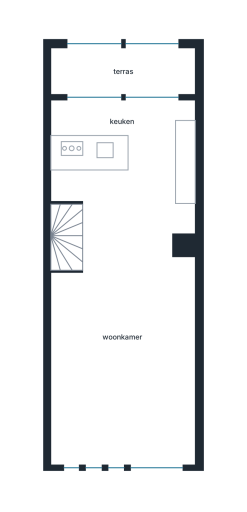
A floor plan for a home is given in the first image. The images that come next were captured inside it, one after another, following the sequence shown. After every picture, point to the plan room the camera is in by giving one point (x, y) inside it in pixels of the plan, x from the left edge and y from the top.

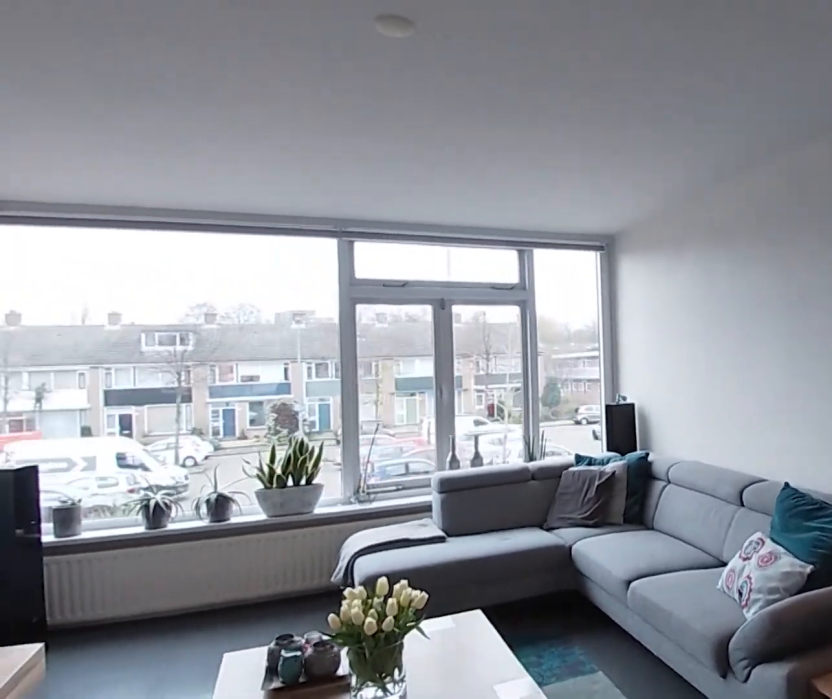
(146, 224)
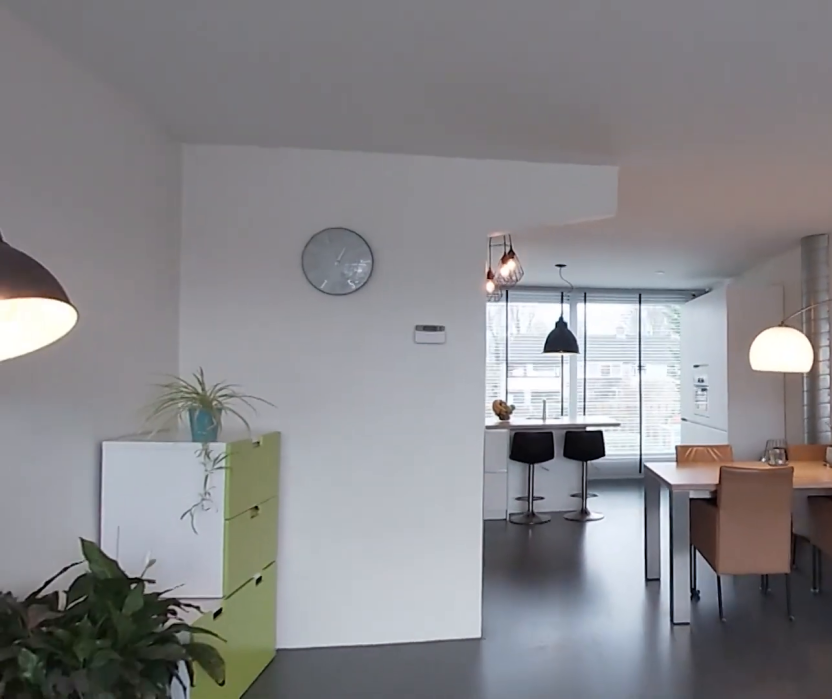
(146, 224)
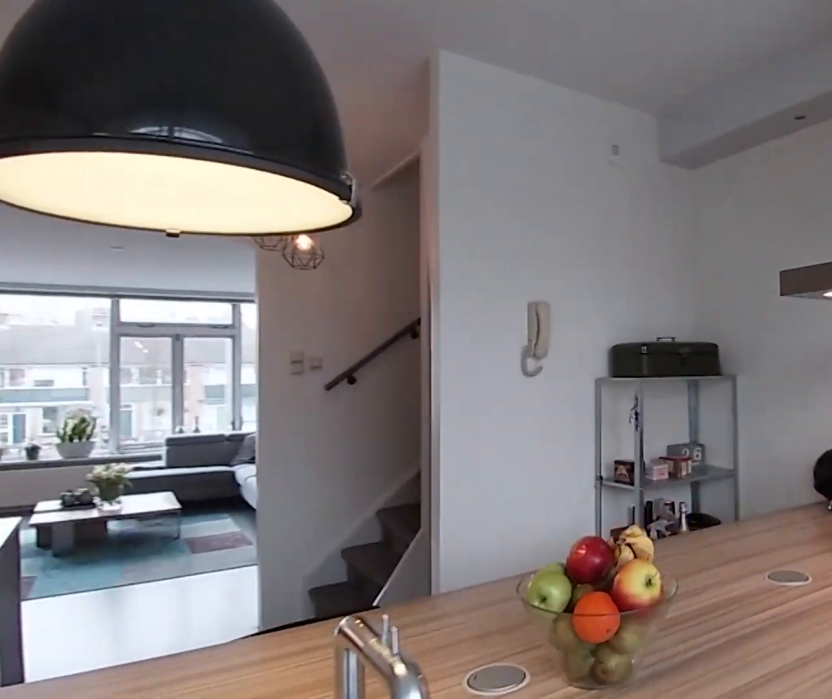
(122, 150)
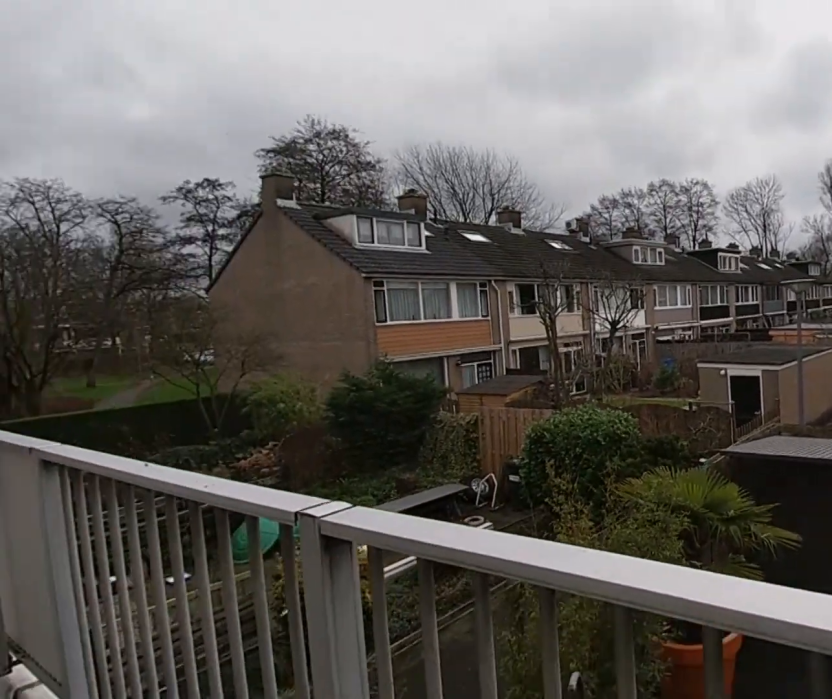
(122, 70)
